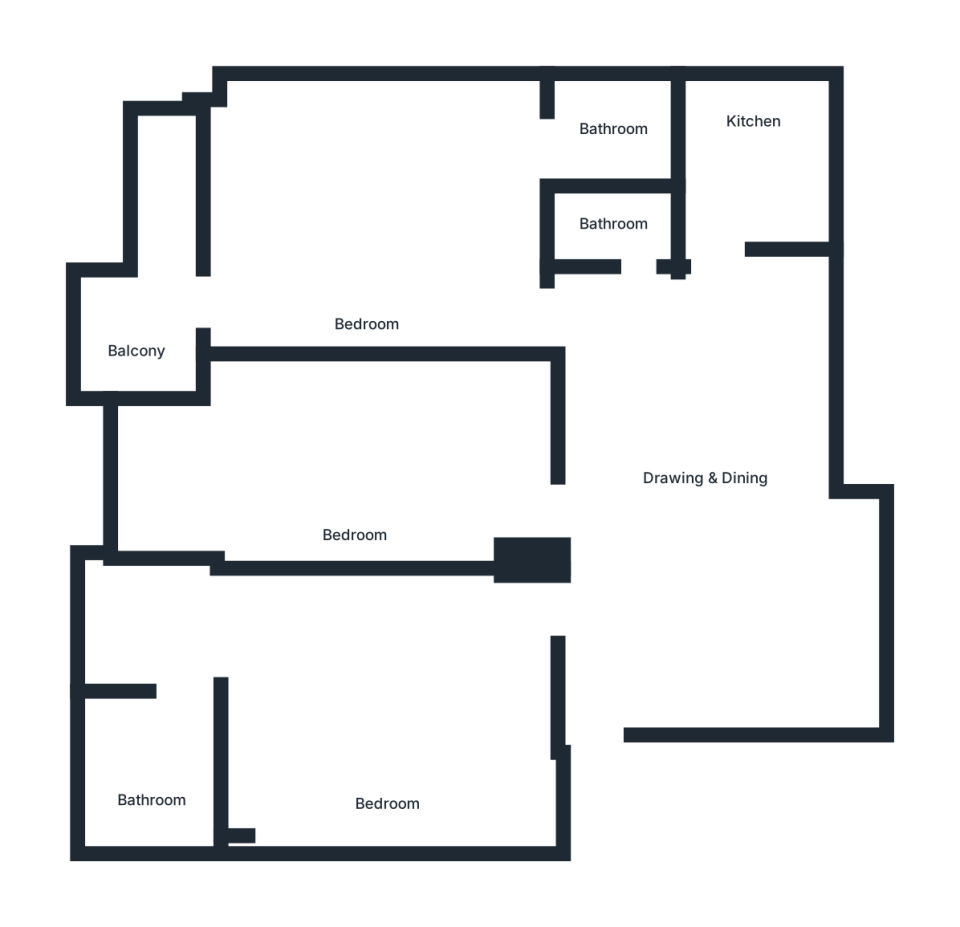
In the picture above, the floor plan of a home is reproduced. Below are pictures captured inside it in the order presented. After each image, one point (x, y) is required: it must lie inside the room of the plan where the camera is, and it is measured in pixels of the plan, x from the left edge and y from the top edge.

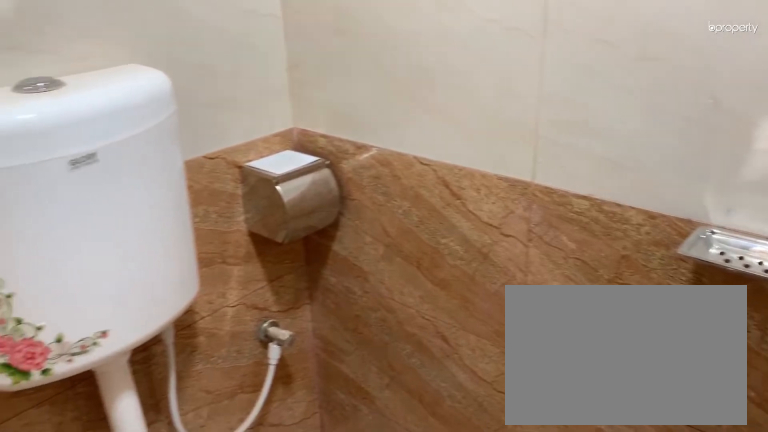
(611, 223)
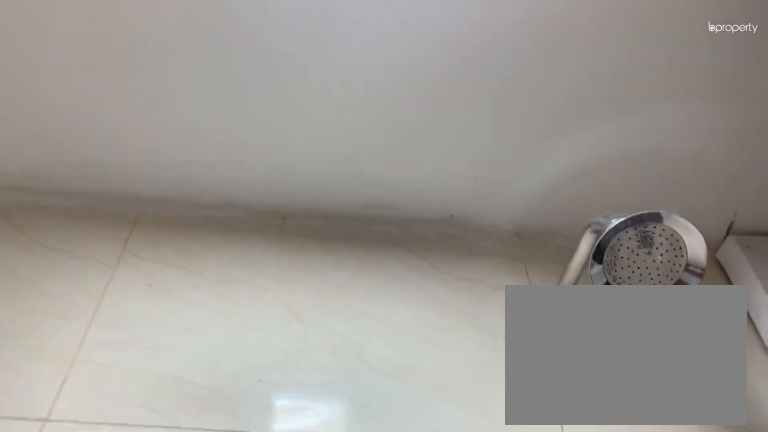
(611, 223)
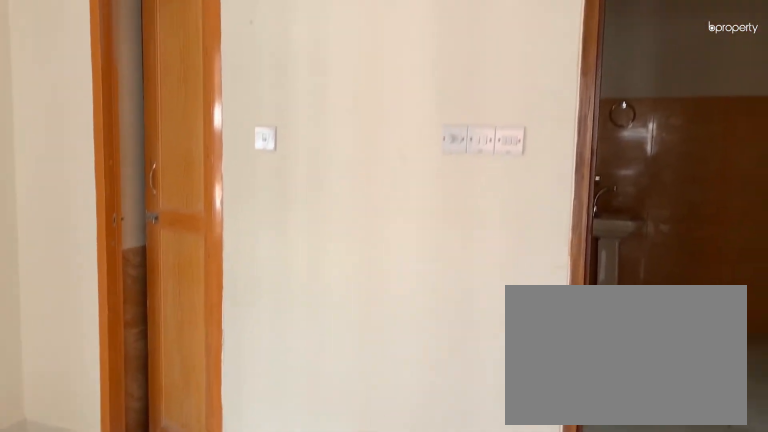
(367, 232)
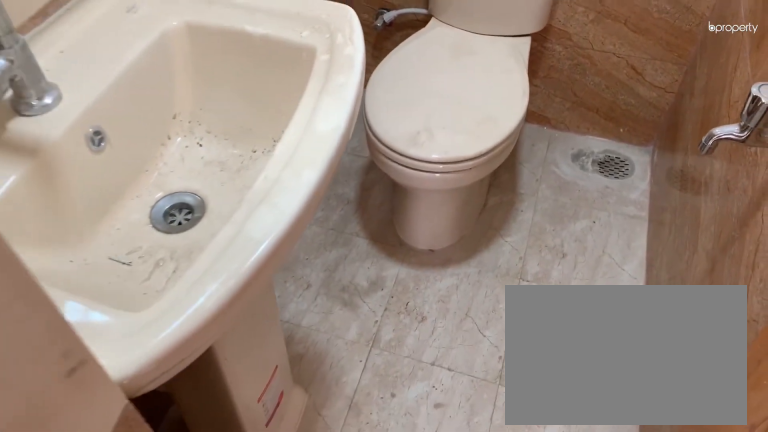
(619, 124)
